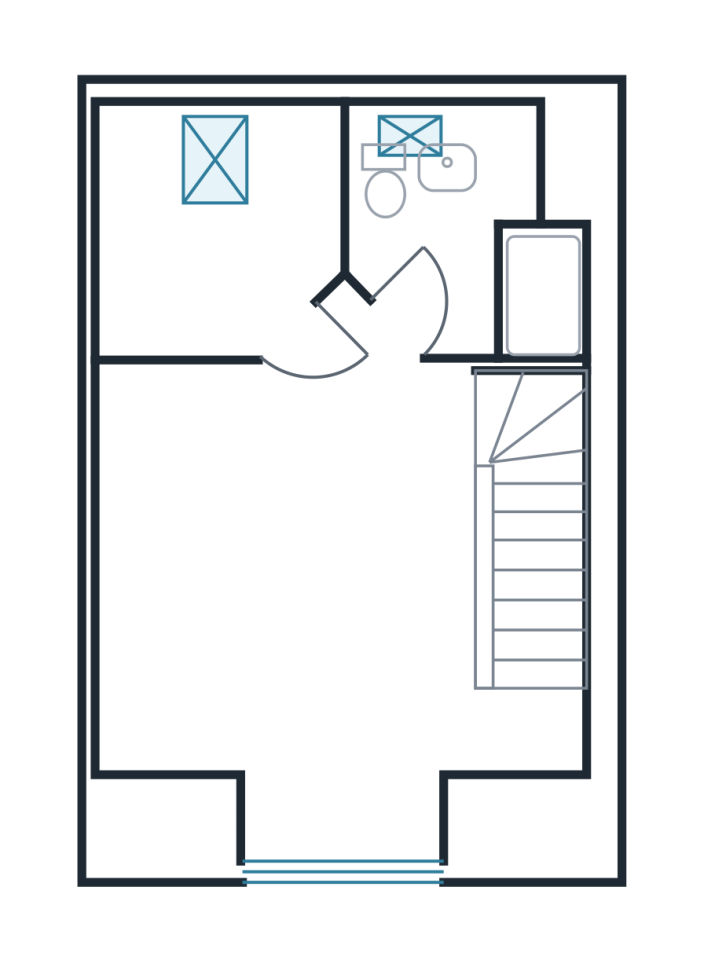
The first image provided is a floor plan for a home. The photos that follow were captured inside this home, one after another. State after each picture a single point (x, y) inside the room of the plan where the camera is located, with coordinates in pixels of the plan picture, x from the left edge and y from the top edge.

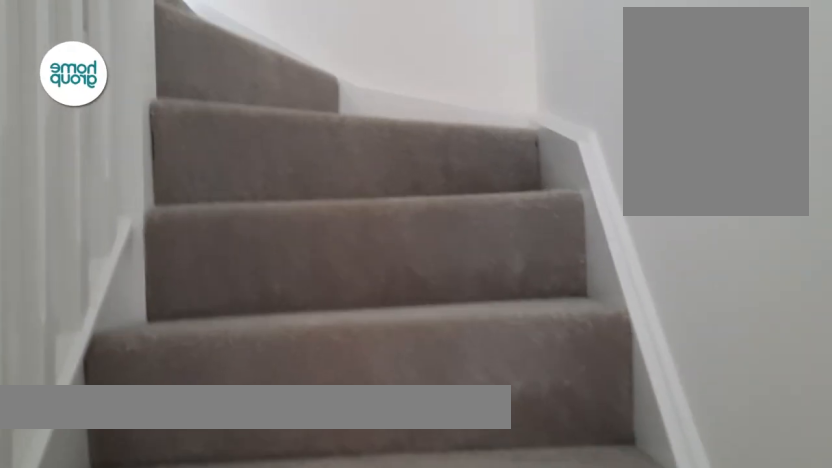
(534, 575)
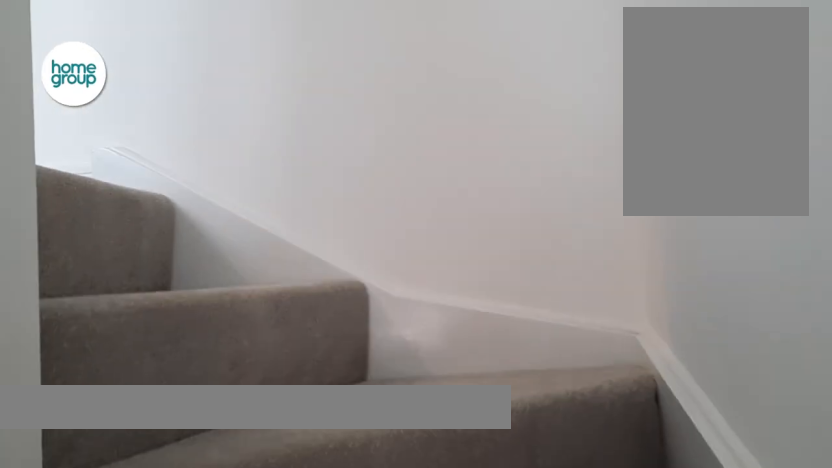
(534, 575)
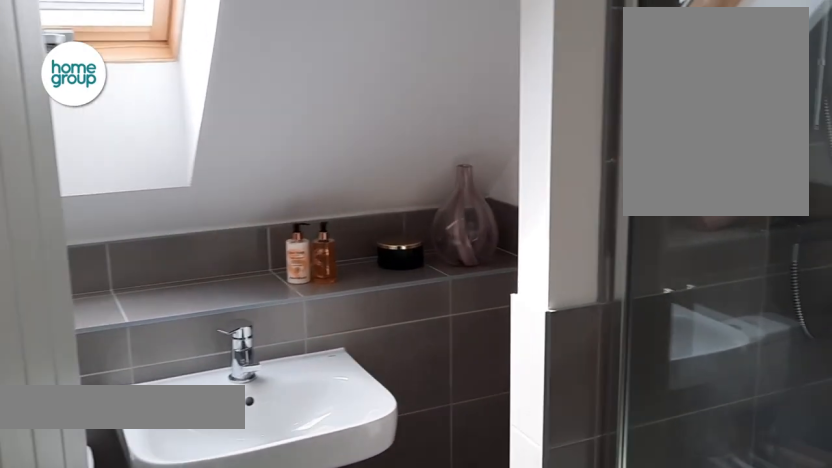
(463, 231)
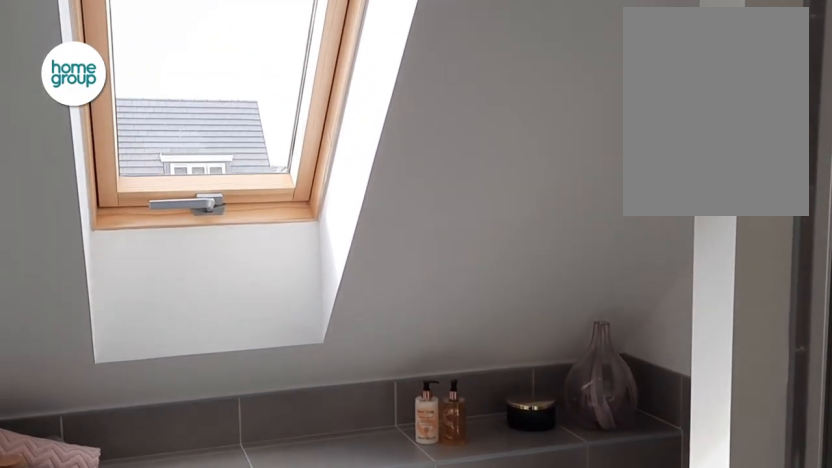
(463, 231)
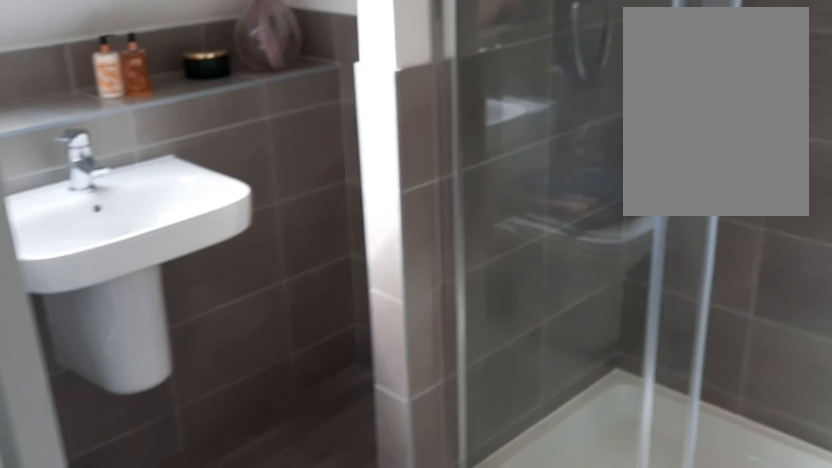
(463, 231)
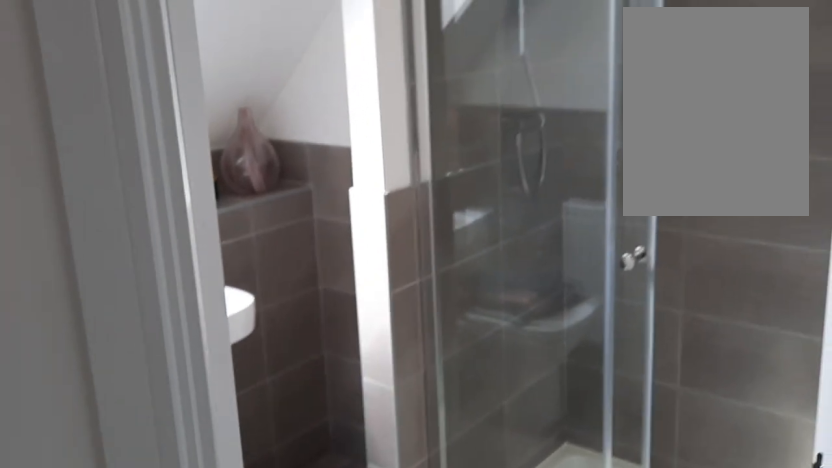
(463, 231)
